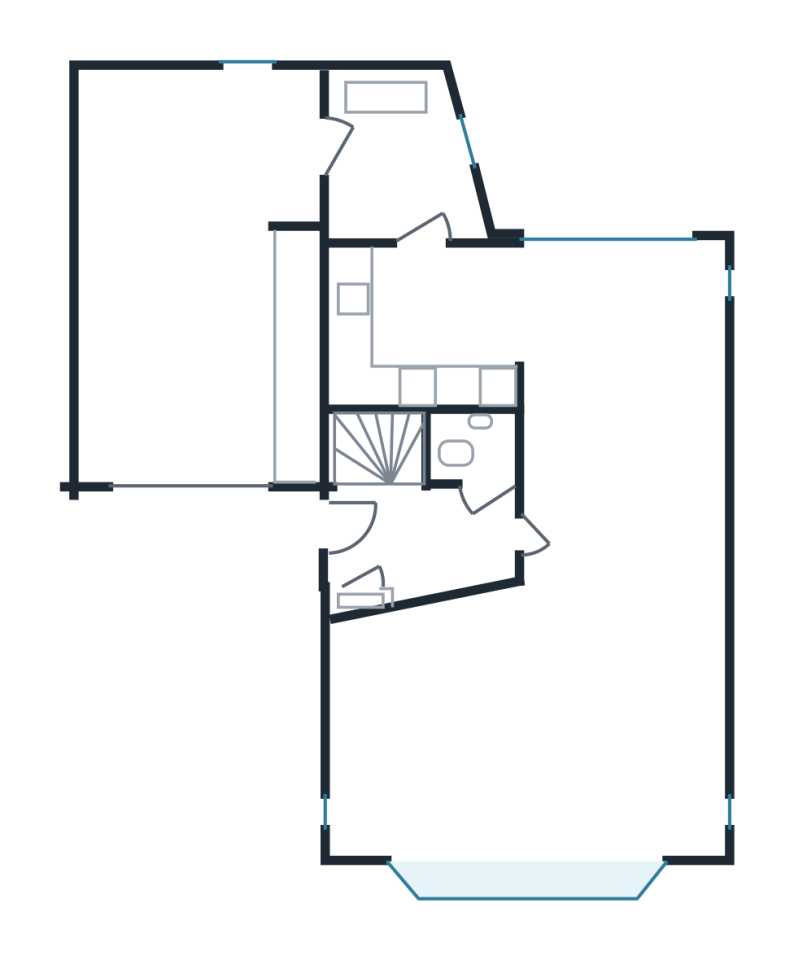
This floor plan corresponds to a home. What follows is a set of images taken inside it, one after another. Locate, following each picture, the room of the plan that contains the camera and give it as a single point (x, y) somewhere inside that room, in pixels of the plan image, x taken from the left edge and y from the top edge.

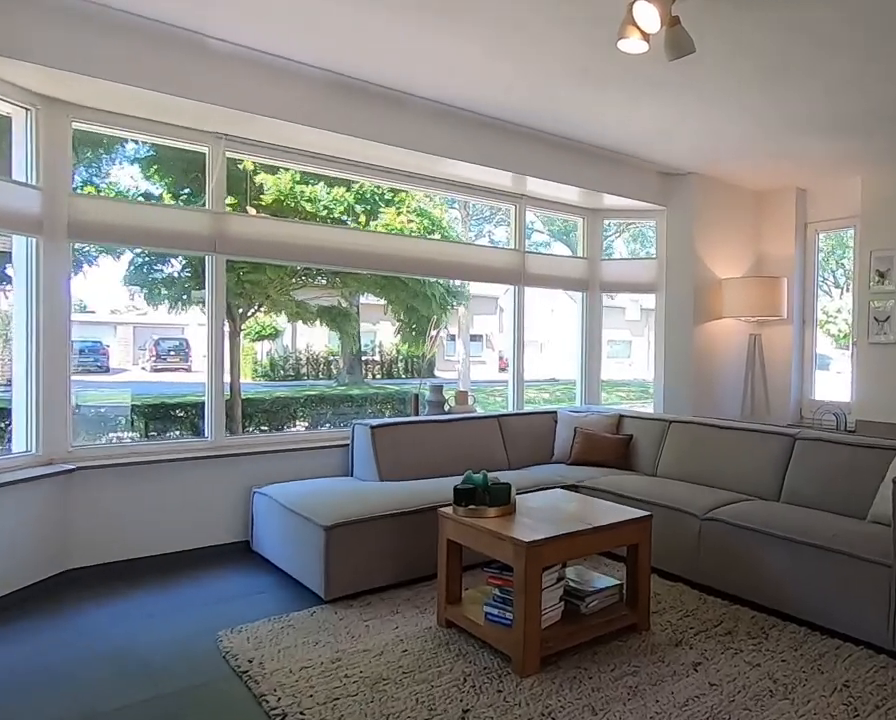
(531, 734)
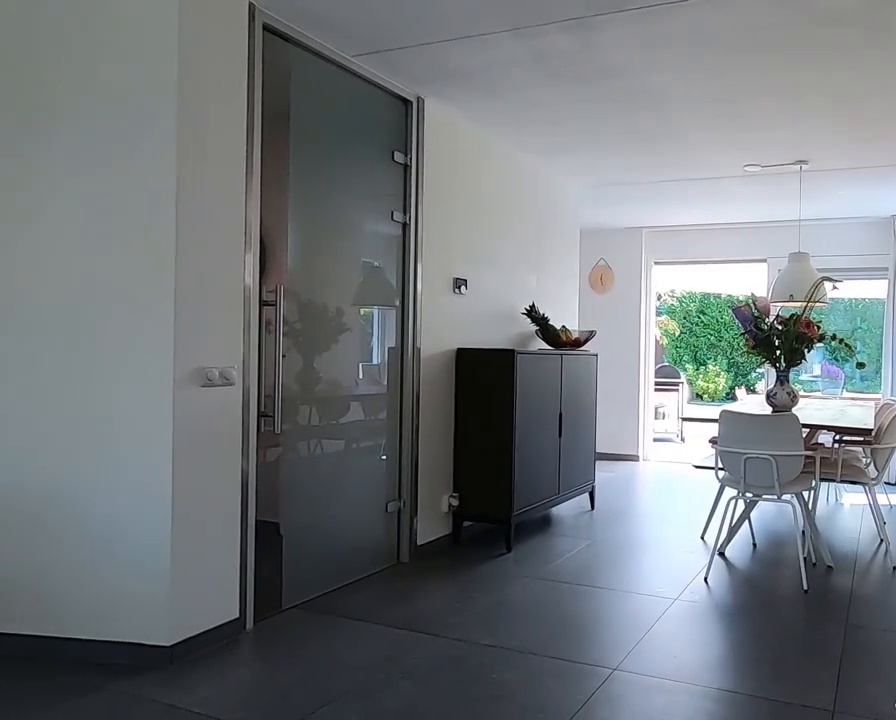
(531, 734)
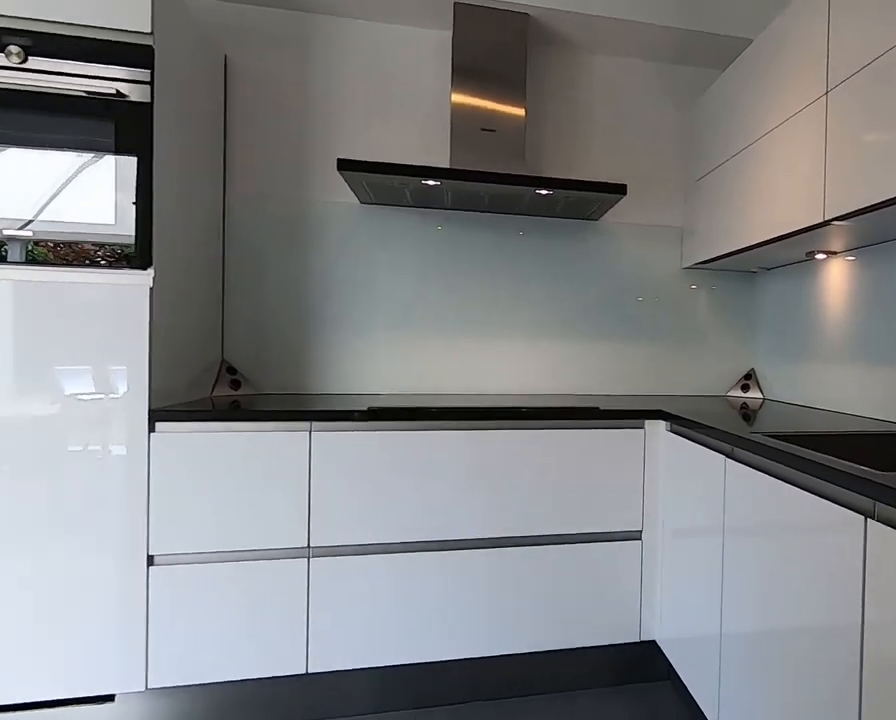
(446, 303)
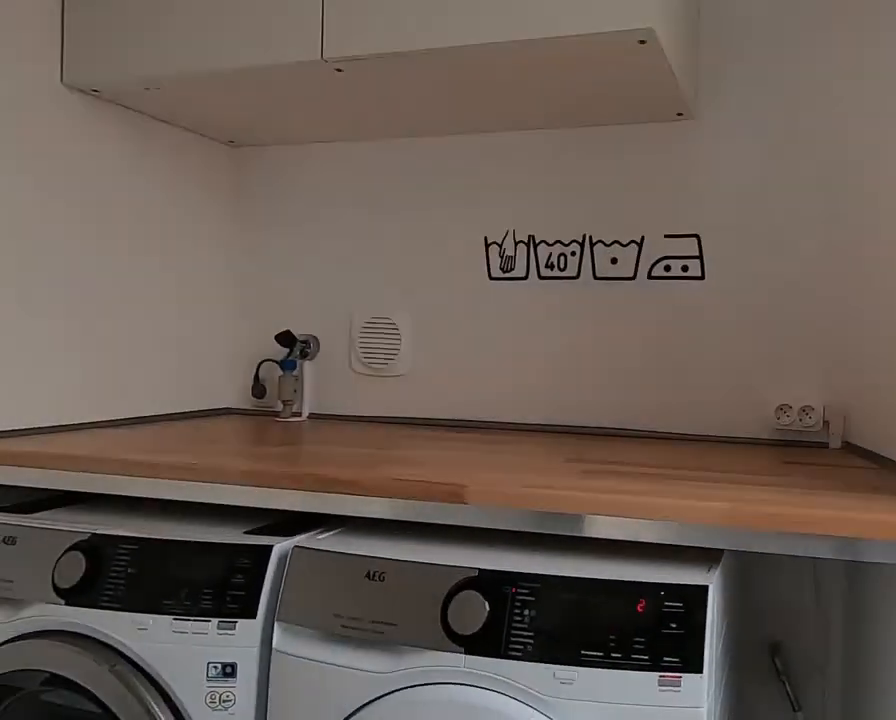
(395, 159)
